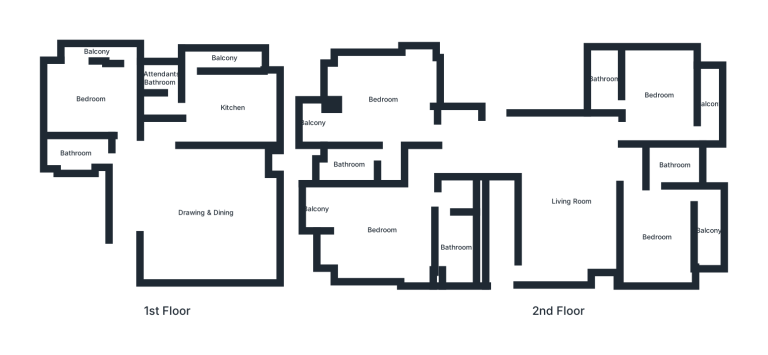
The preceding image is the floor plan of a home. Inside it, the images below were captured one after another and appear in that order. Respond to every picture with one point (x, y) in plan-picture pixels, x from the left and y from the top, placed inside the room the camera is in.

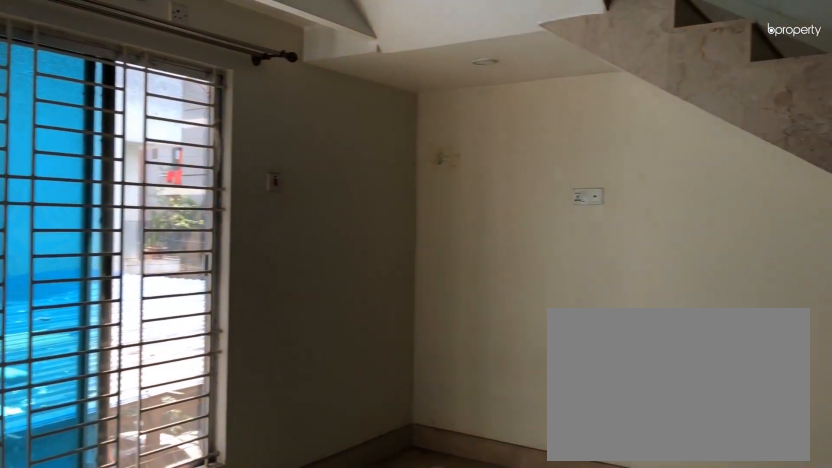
(207, 213)
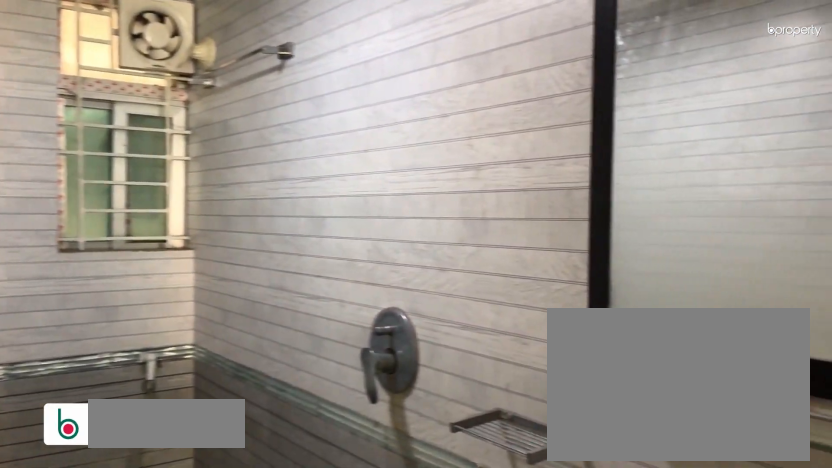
(75, 154)
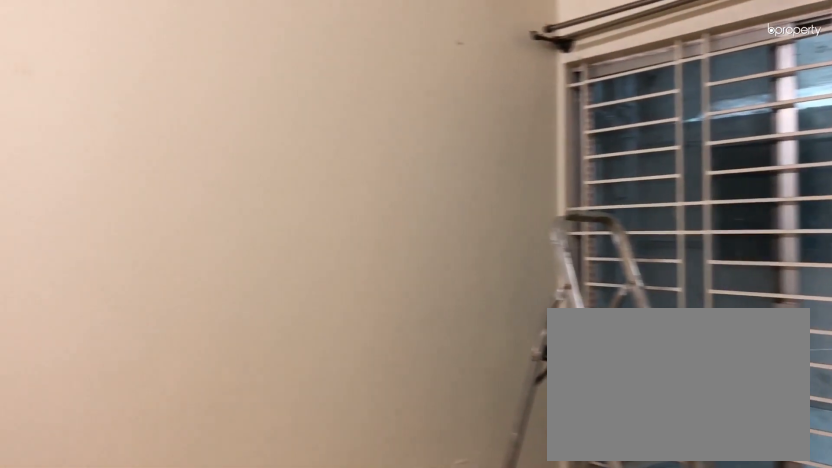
(90, 98)
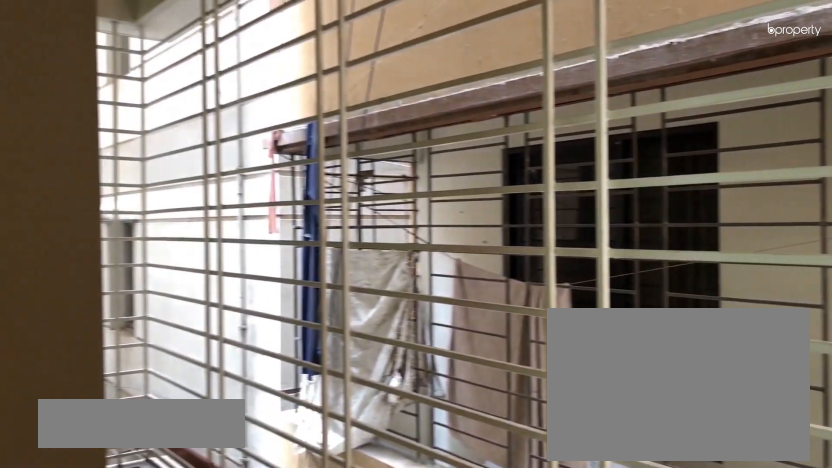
(97, 51)
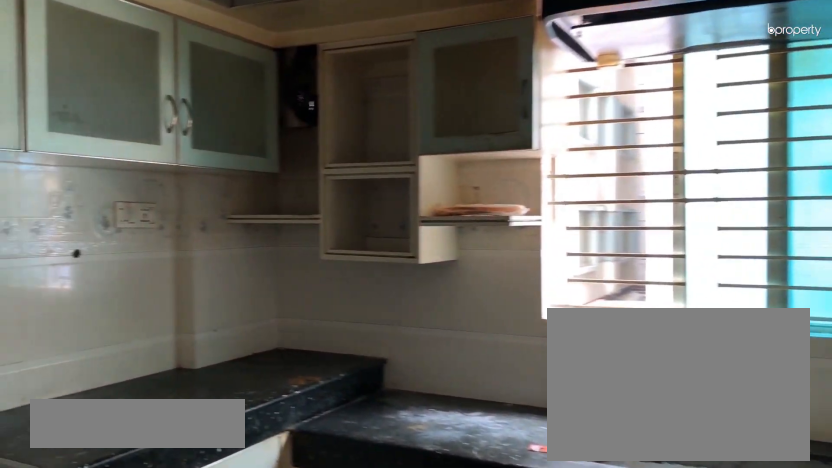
(231, 108)
